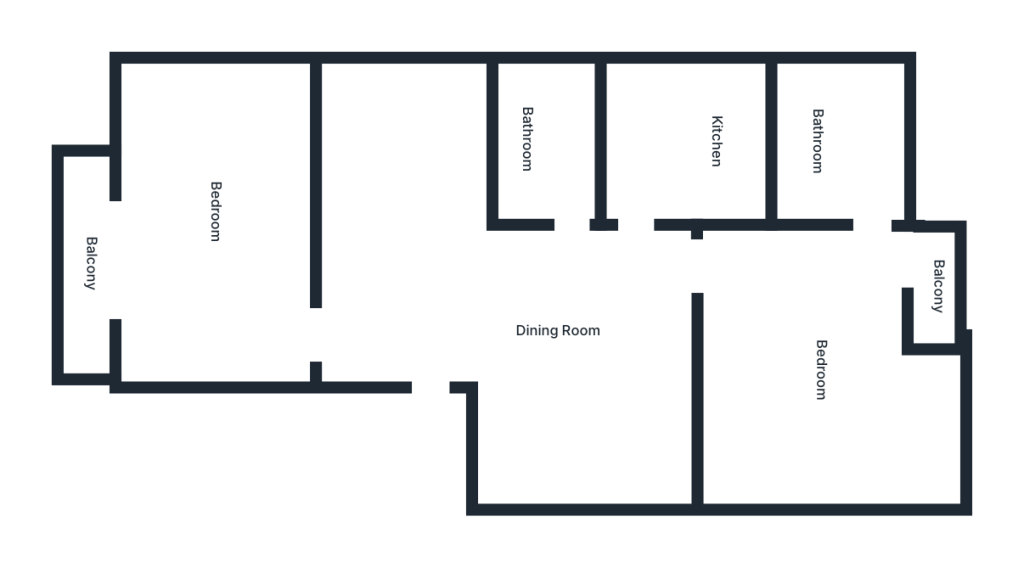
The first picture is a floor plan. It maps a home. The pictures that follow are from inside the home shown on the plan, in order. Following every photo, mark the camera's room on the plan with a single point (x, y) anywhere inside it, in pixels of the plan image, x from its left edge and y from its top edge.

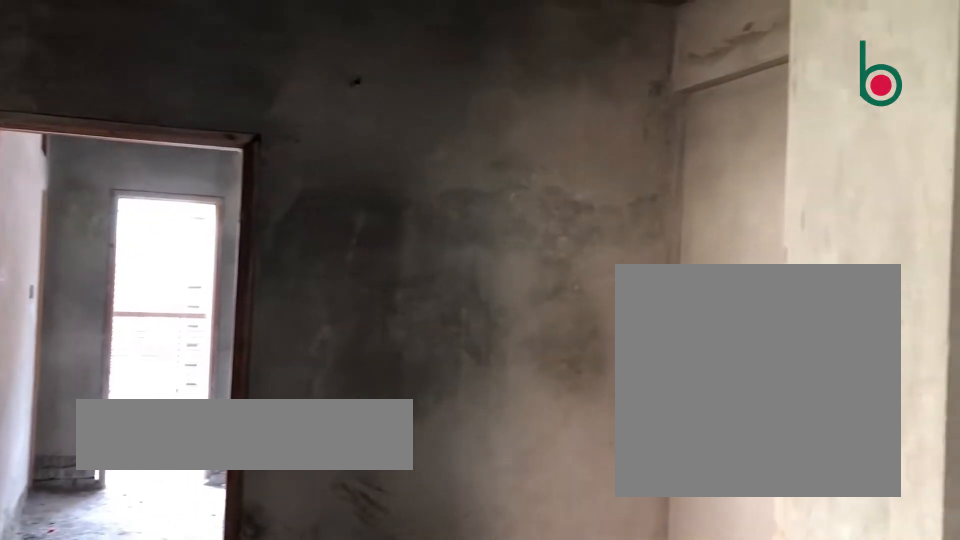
(561, 332)
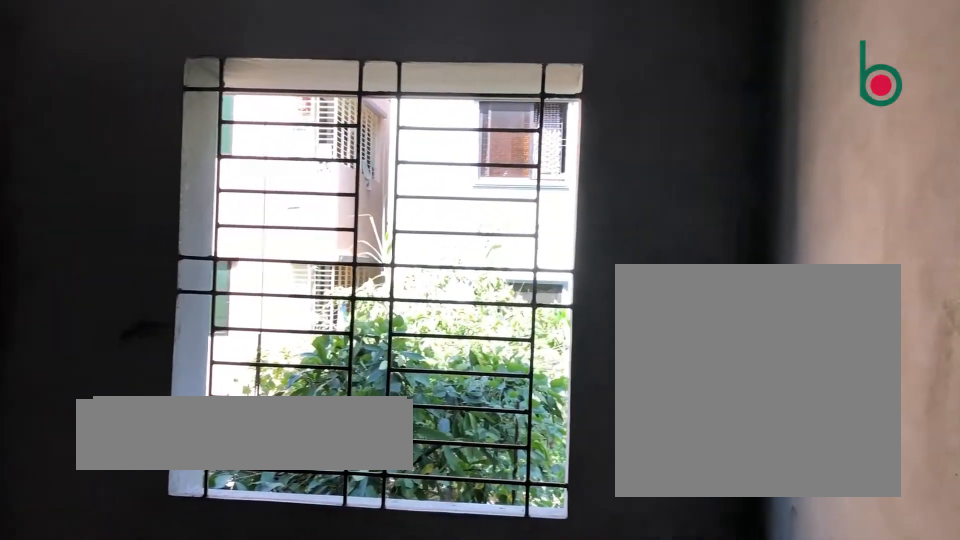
(205, 205)
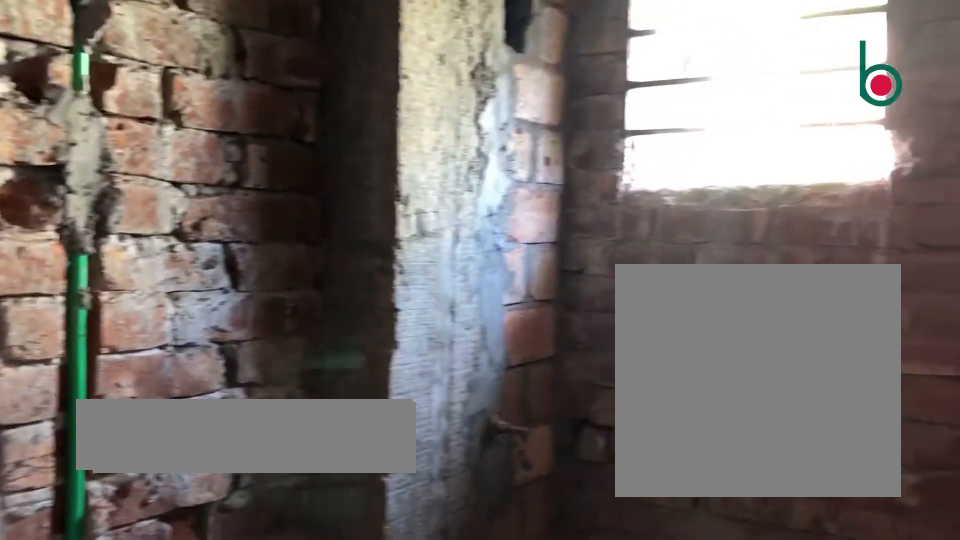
(561, 152)
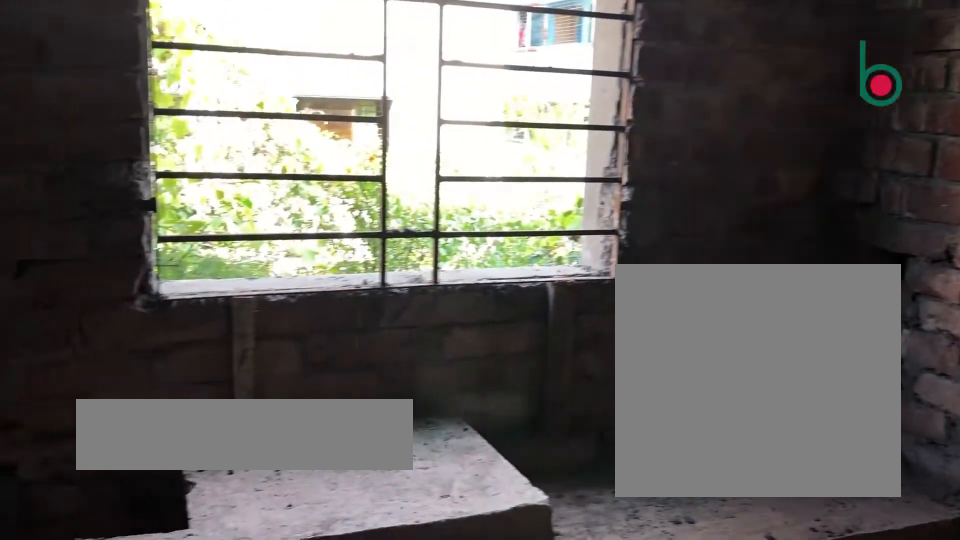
(723, 164)
